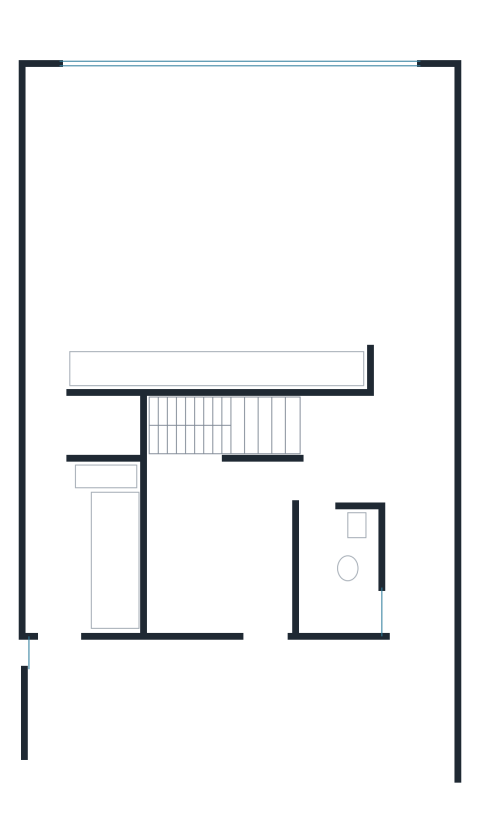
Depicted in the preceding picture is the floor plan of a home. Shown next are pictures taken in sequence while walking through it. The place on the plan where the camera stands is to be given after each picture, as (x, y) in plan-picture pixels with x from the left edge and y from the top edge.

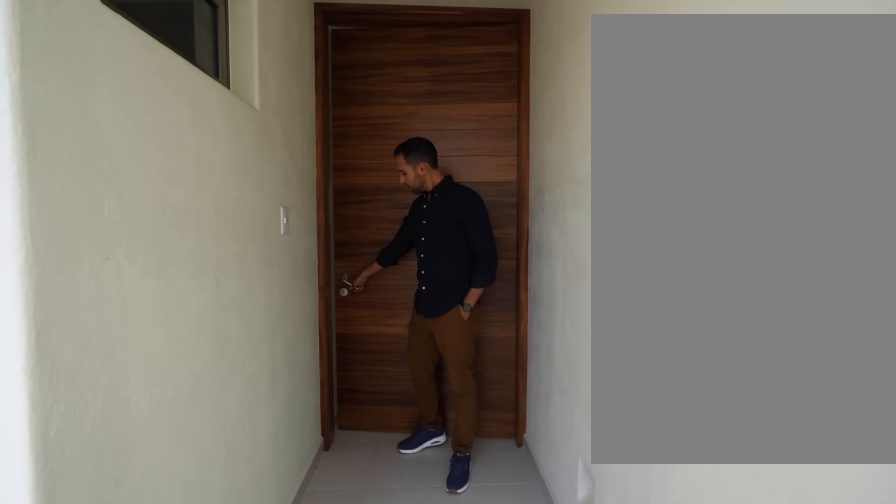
(424, 698)
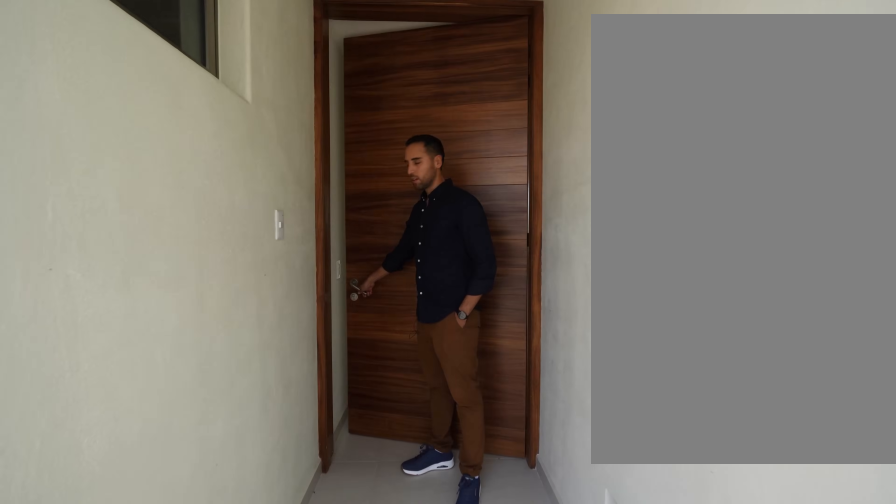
(425, 689)
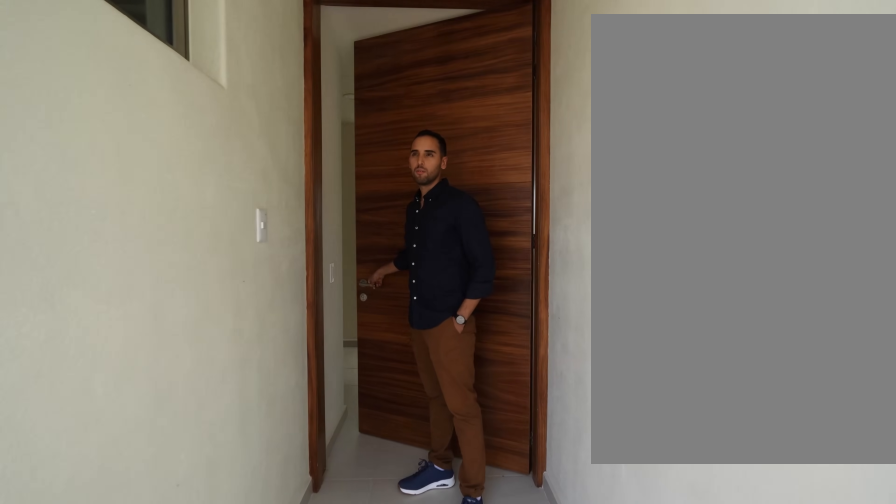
(425, 669)
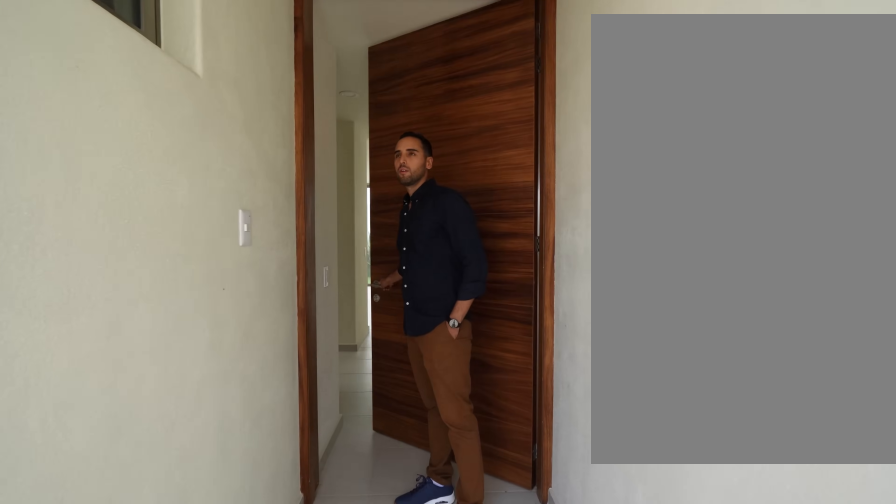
(425, 669)
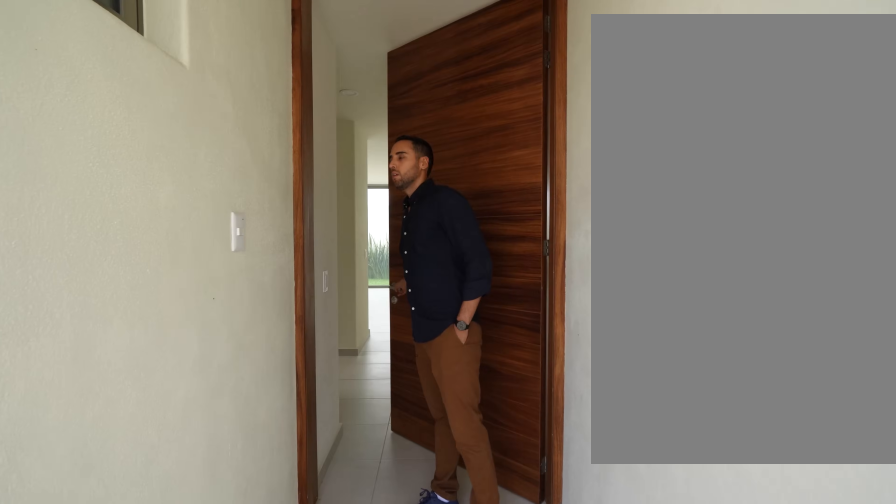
(424, 669)
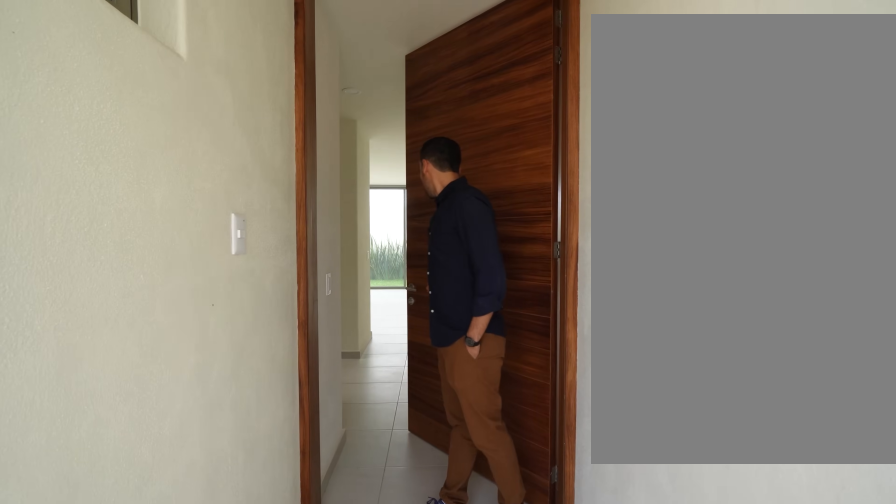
(425, 669)
